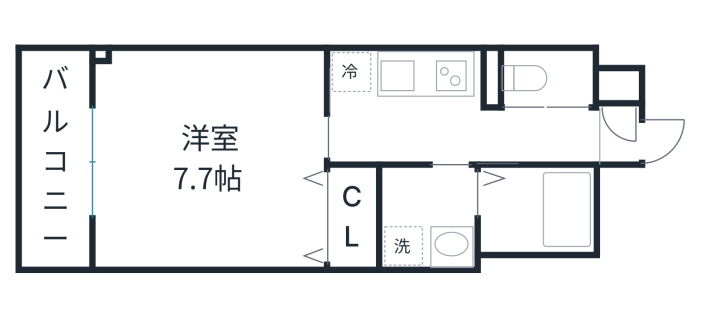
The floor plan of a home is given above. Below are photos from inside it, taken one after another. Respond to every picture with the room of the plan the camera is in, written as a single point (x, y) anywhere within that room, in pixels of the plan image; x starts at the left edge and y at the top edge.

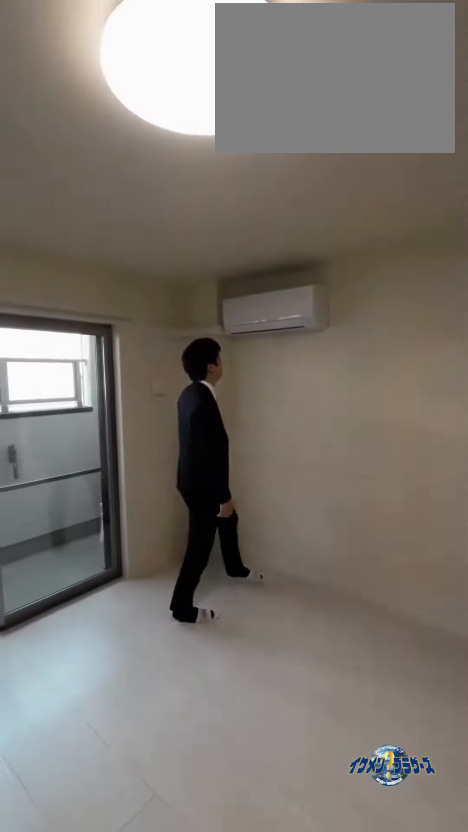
(210, 160)
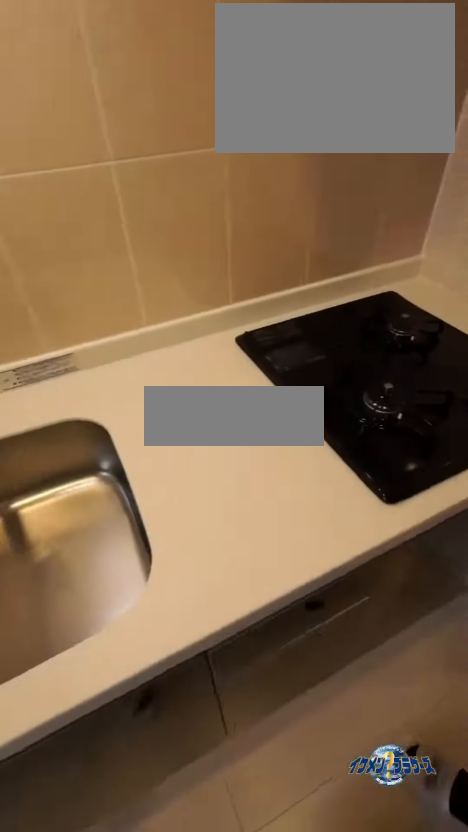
(399, 80)
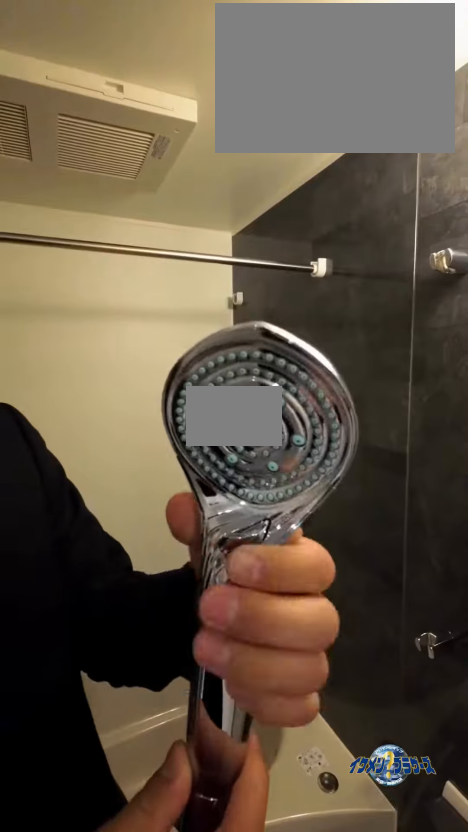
(539, 212)
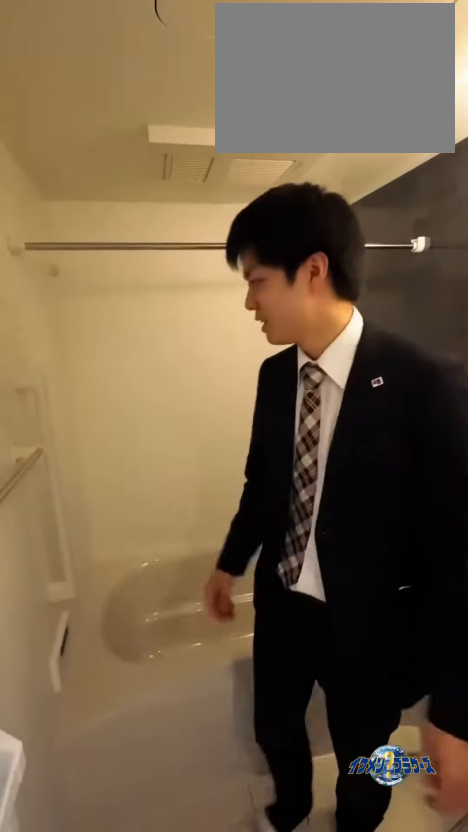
(539, 212)
